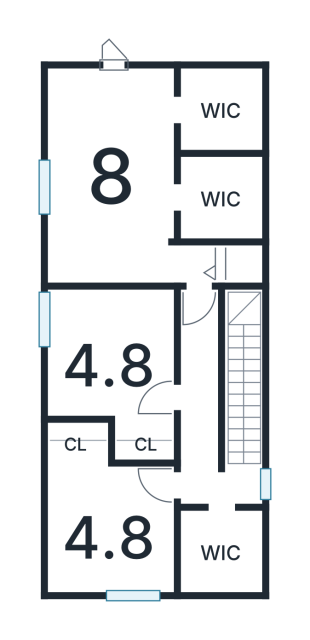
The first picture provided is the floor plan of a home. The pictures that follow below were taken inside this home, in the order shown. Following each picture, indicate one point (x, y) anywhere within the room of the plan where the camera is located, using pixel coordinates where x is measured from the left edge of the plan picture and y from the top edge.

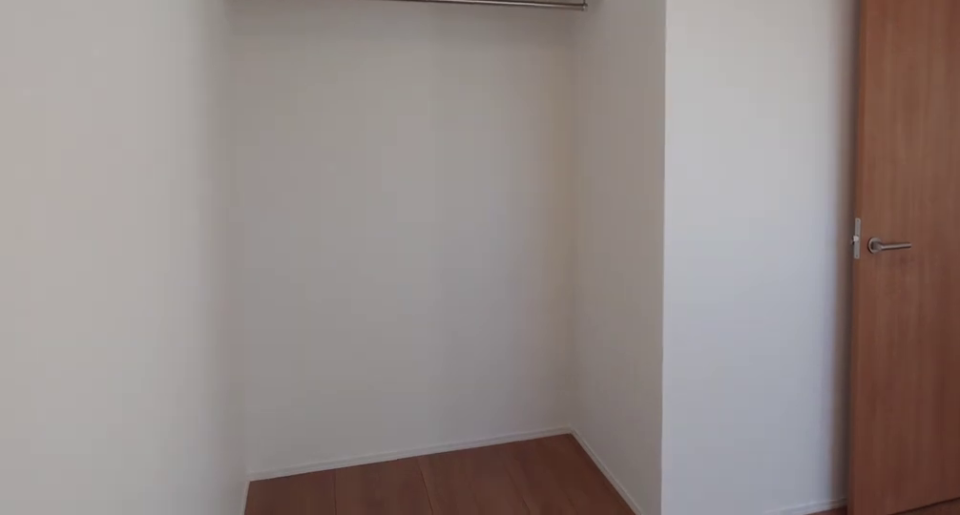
(107, 548)
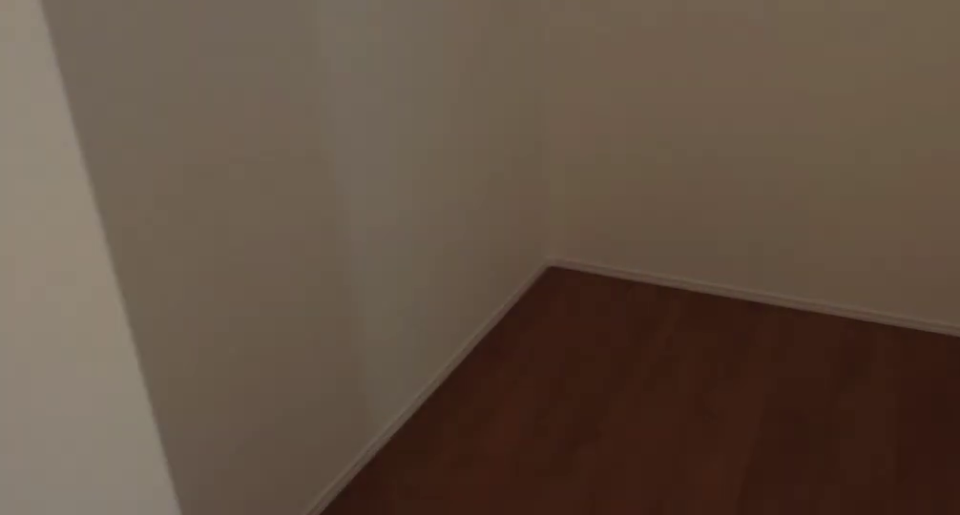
(217, 564)
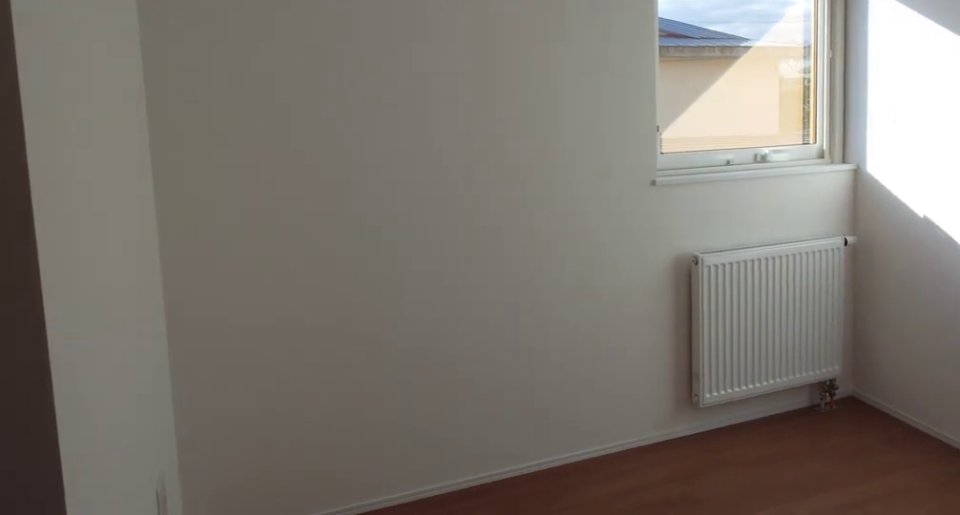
(114, 358)
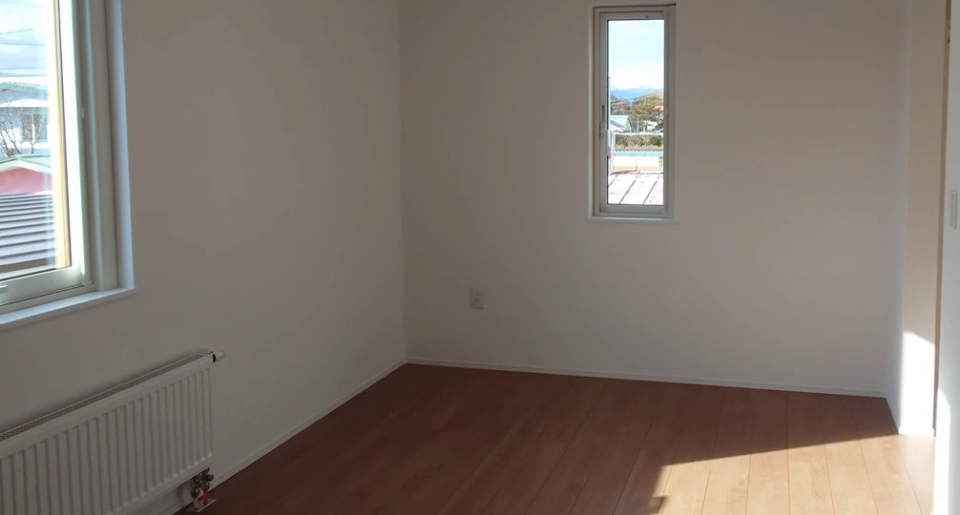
(107, 191)
